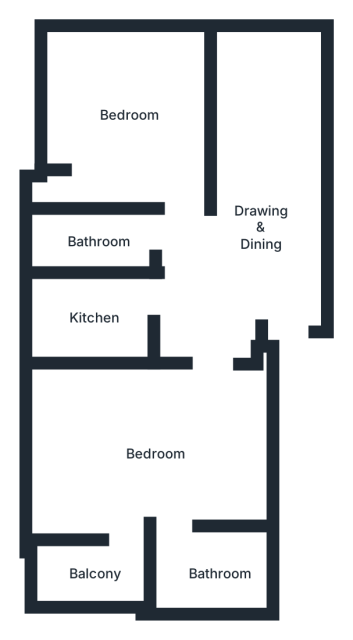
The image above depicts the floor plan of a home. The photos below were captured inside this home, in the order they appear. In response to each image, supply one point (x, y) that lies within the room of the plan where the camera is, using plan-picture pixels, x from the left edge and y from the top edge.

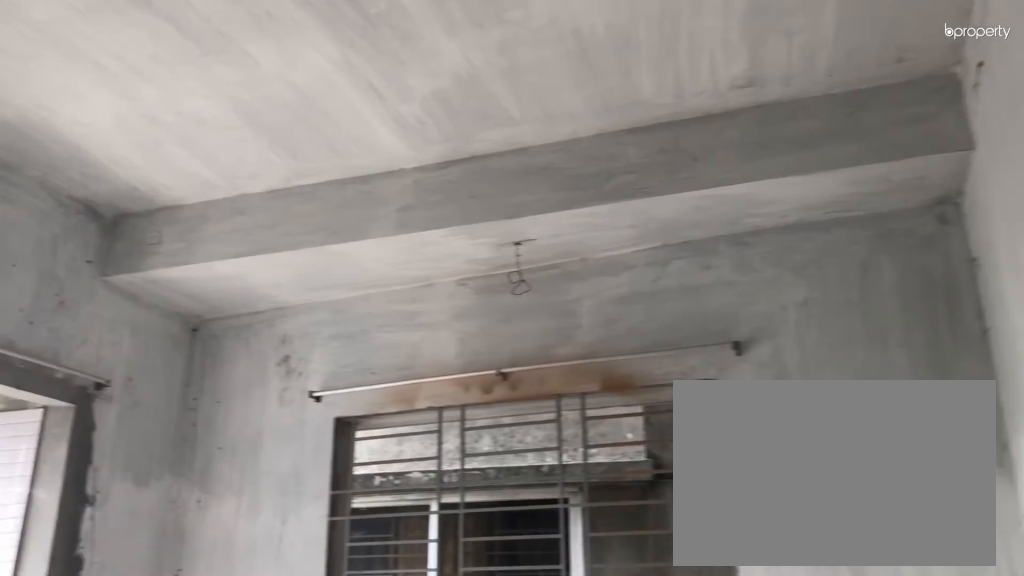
(162, 449)
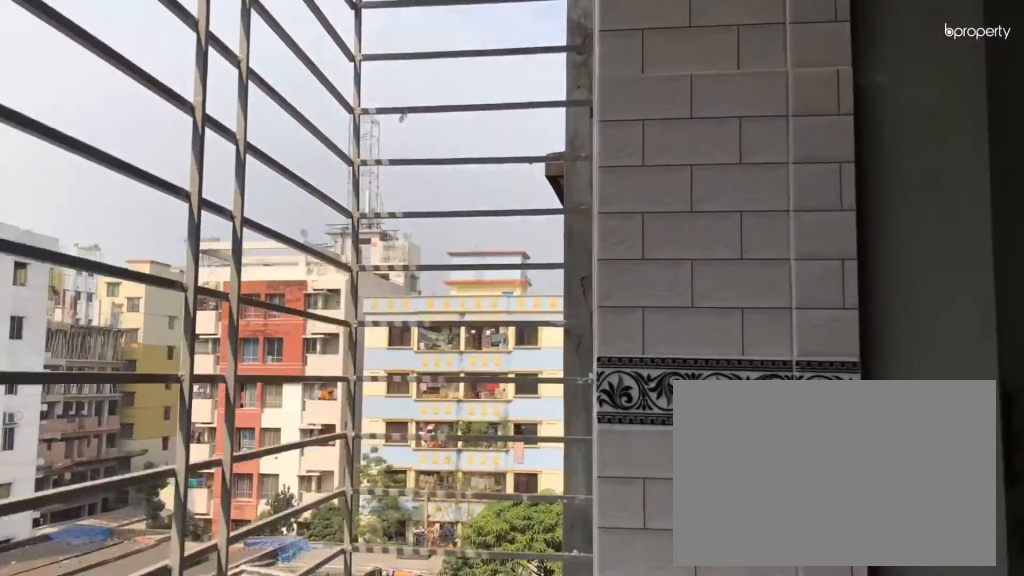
(93, 568)
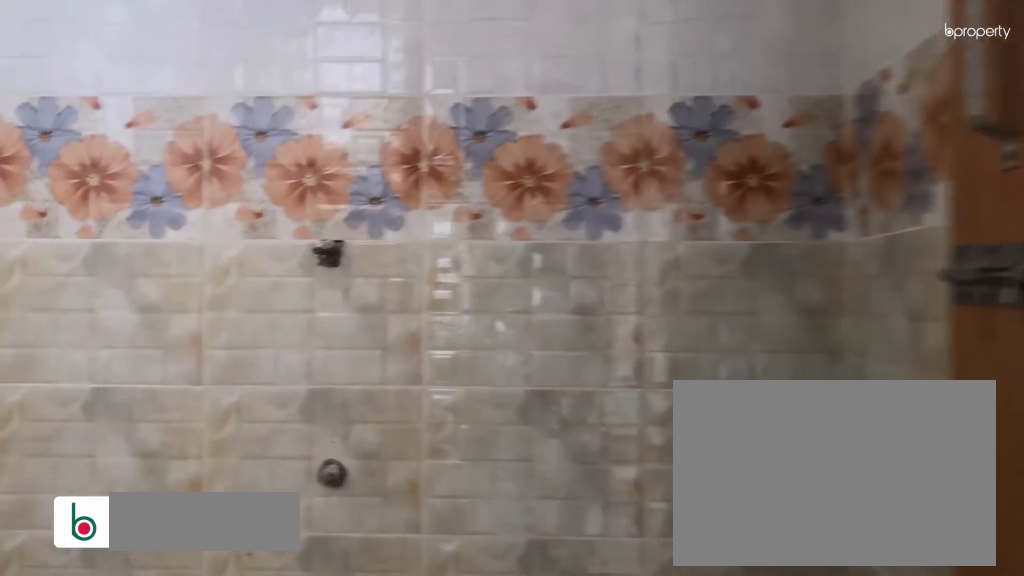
(221, 569)
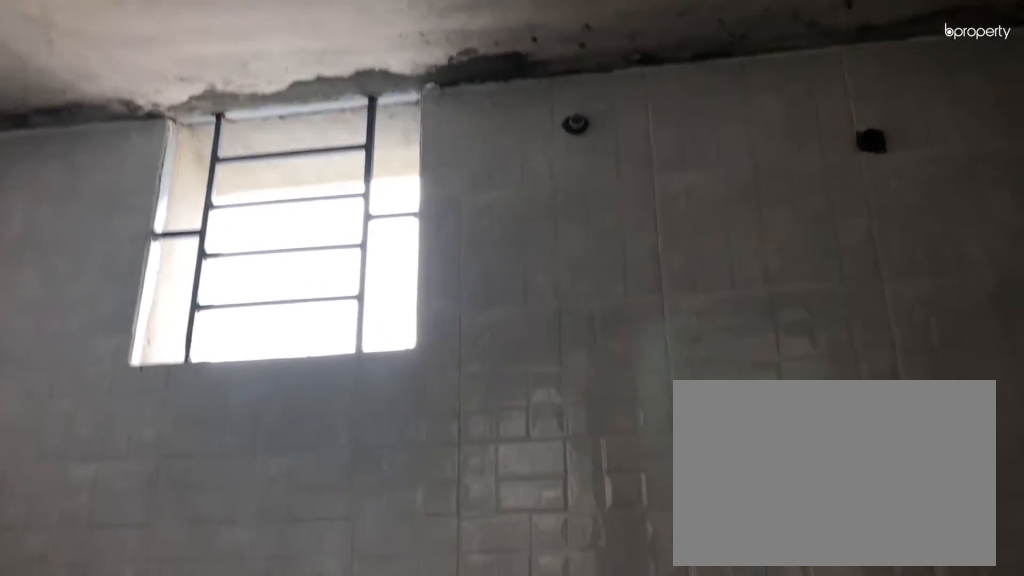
(221, 569)
